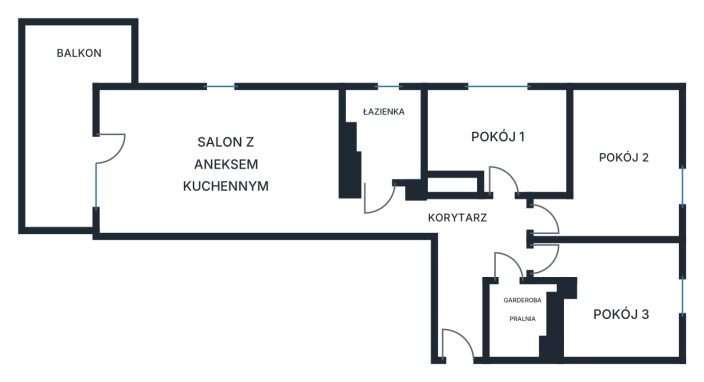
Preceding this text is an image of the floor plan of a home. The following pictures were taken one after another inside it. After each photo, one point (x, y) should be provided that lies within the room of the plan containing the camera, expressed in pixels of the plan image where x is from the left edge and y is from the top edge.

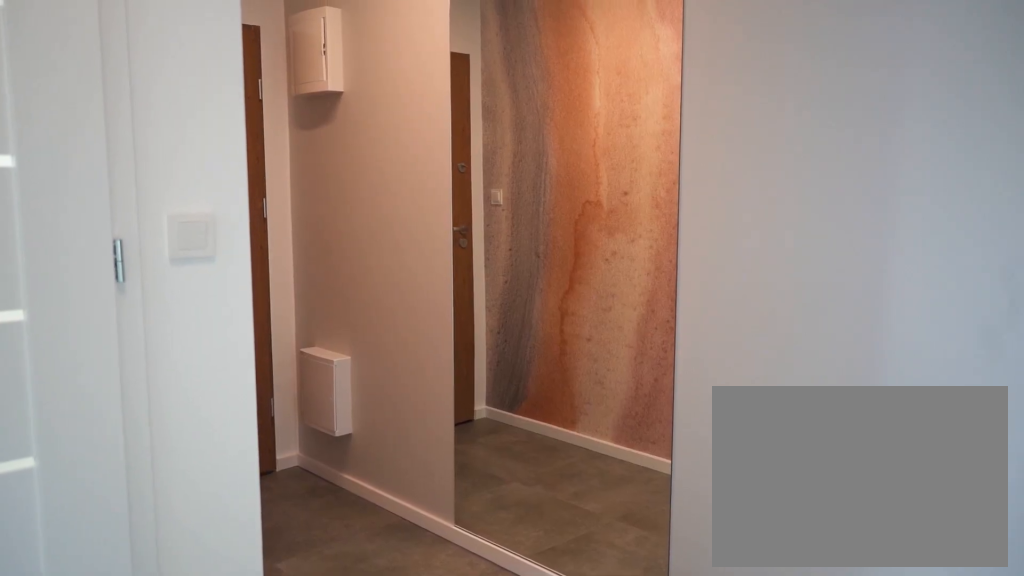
(453, 246)
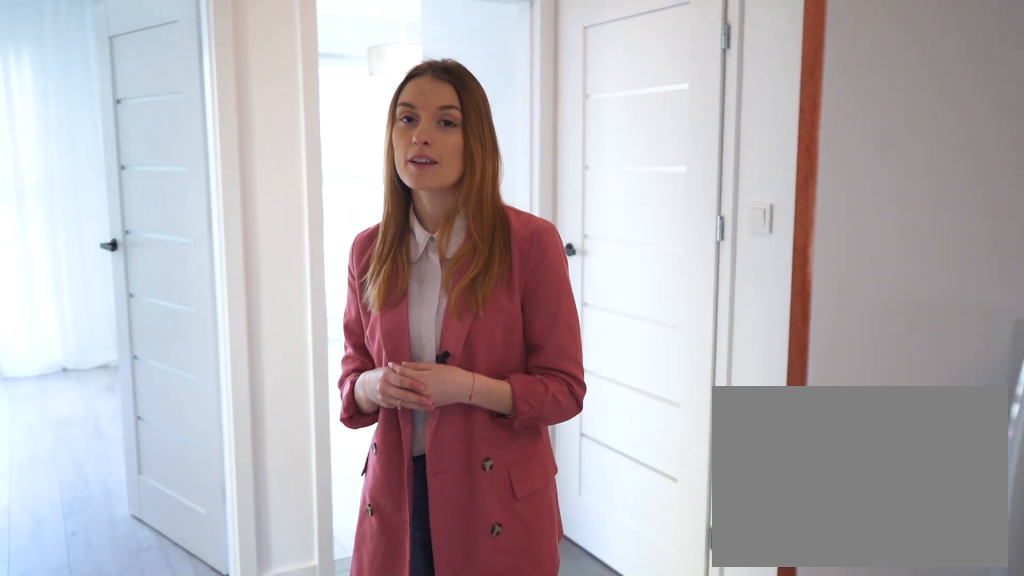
(453, 247)
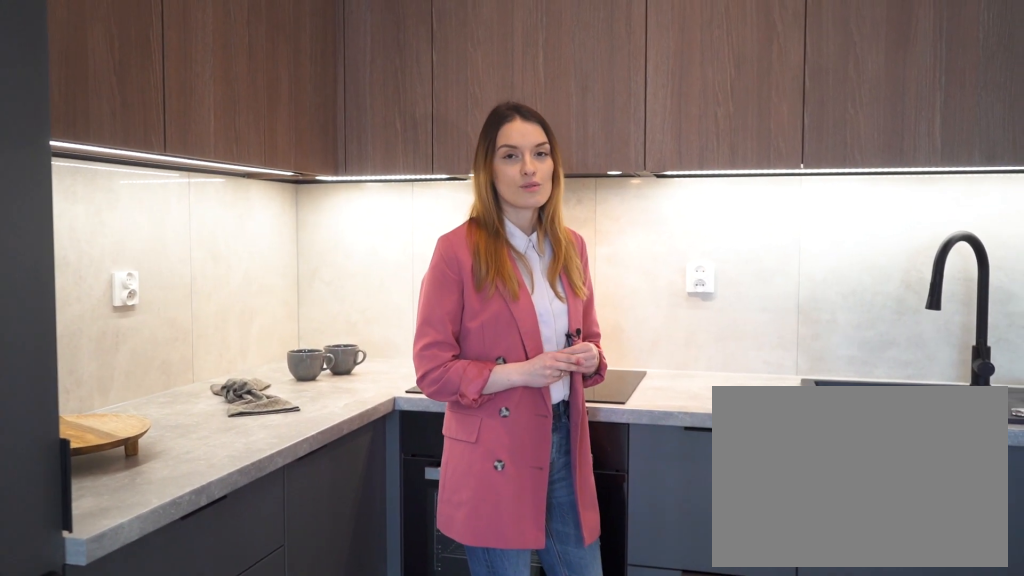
(218, 161)
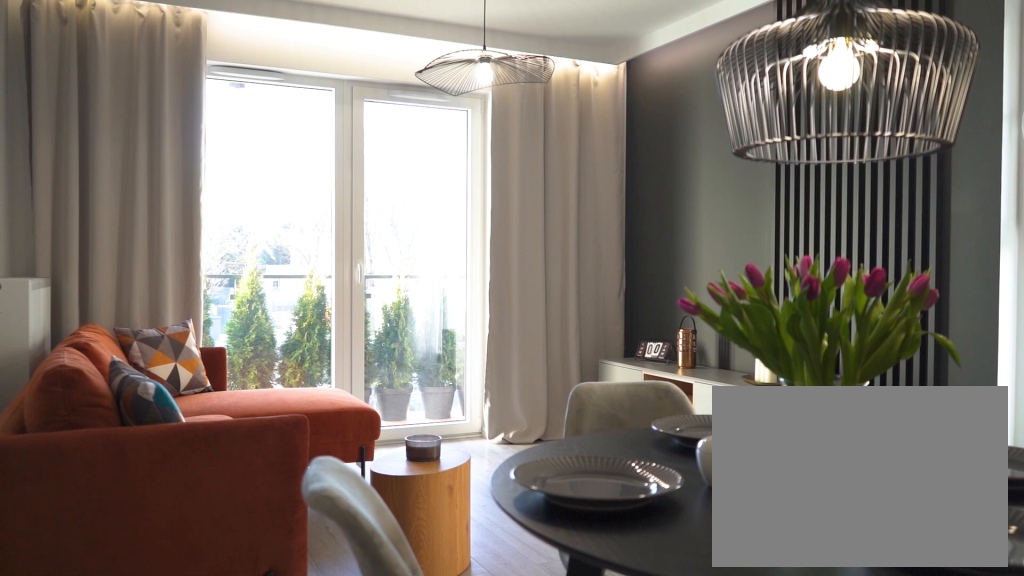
(218, 161)
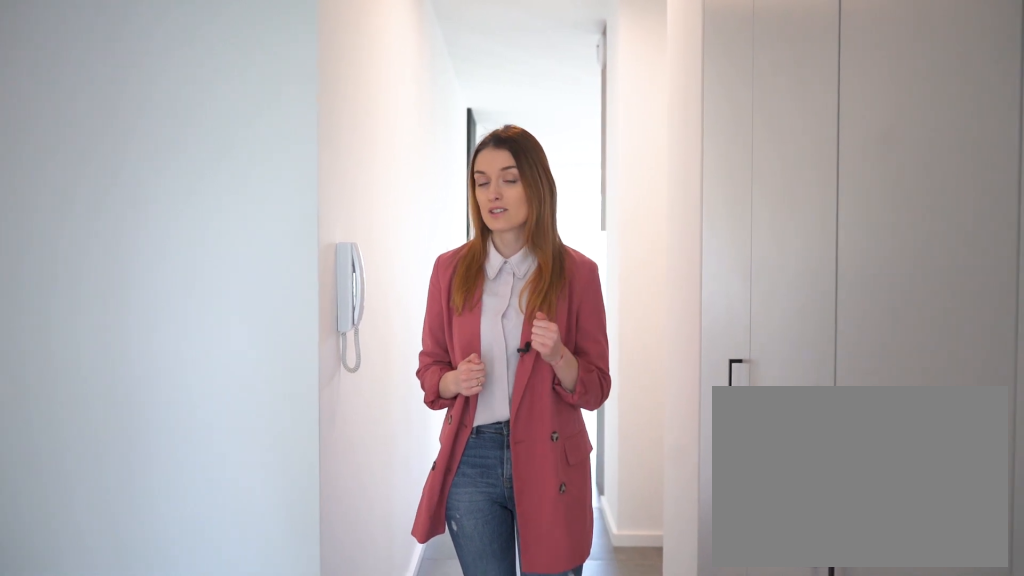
(453, 247)
